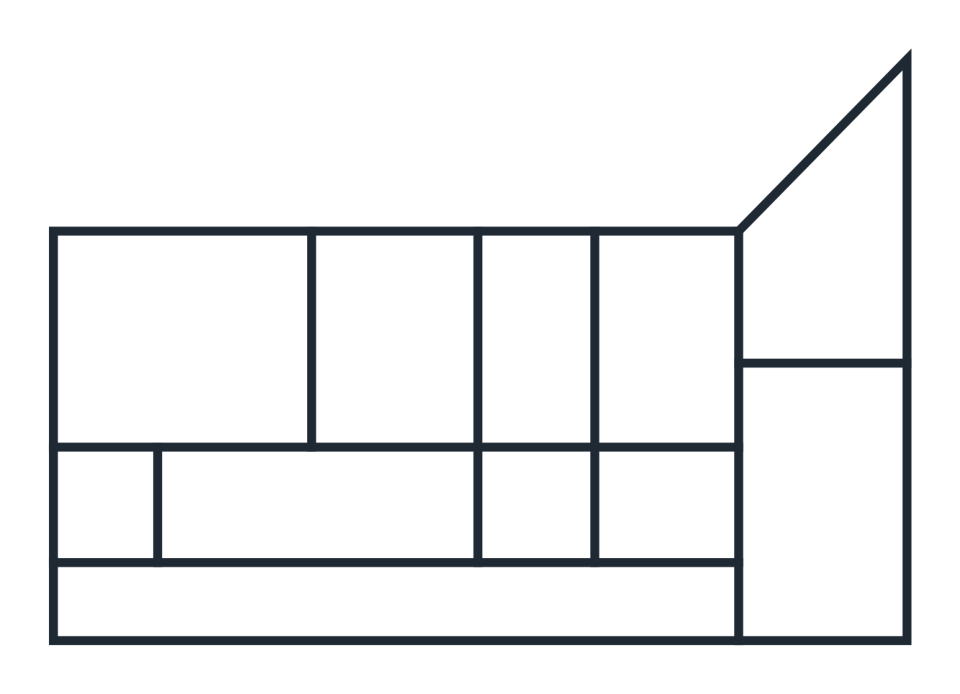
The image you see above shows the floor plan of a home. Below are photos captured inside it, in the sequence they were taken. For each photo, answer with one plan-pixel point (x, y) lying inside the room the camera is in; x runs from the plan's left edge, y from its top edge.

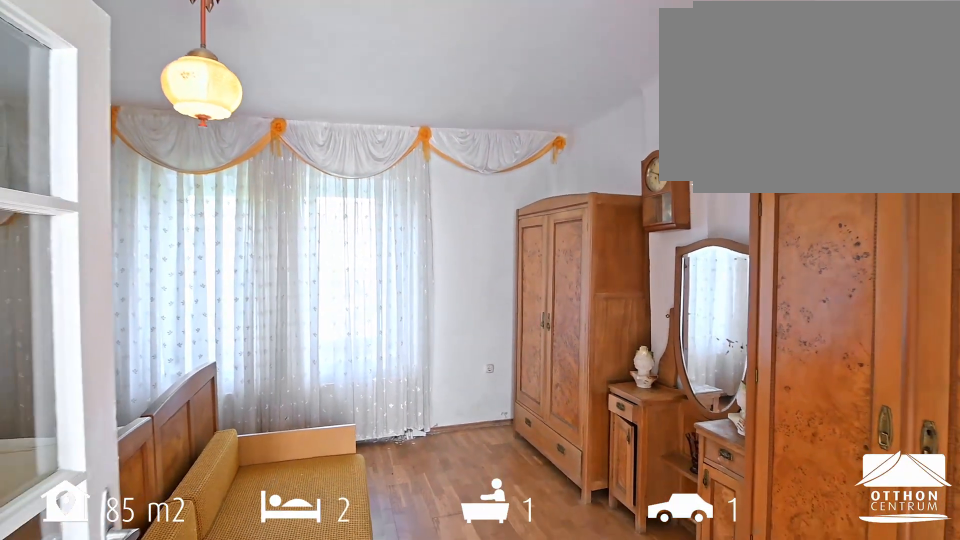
(187, 342)
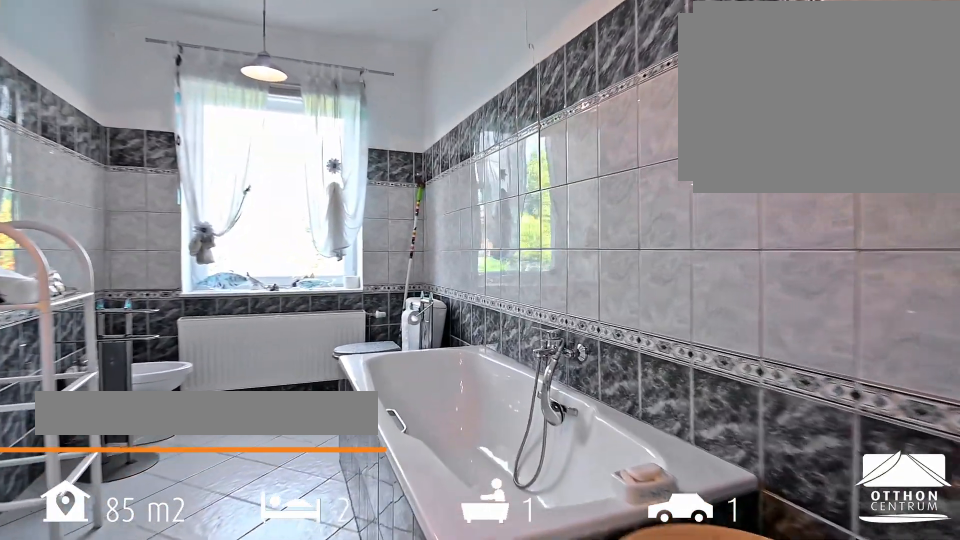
(538, 364)
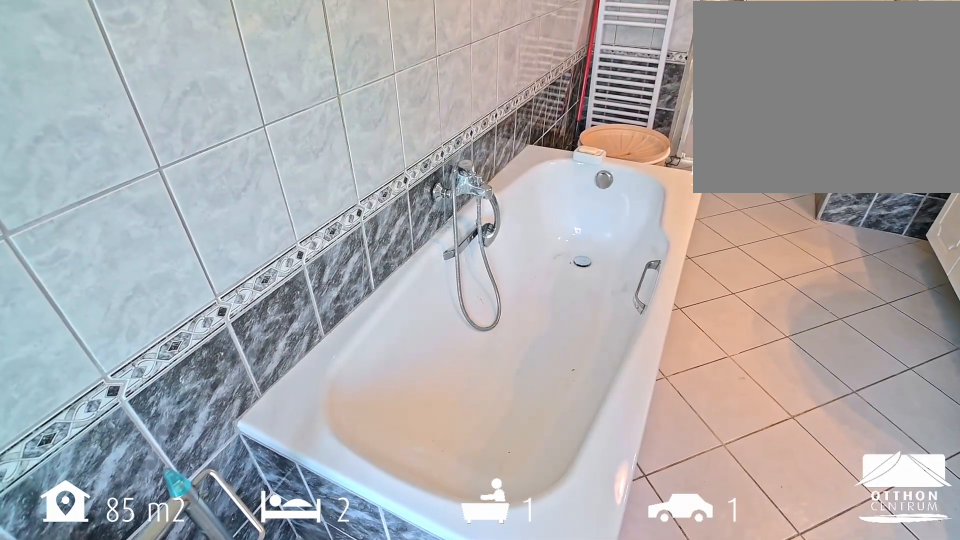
(538, 364)
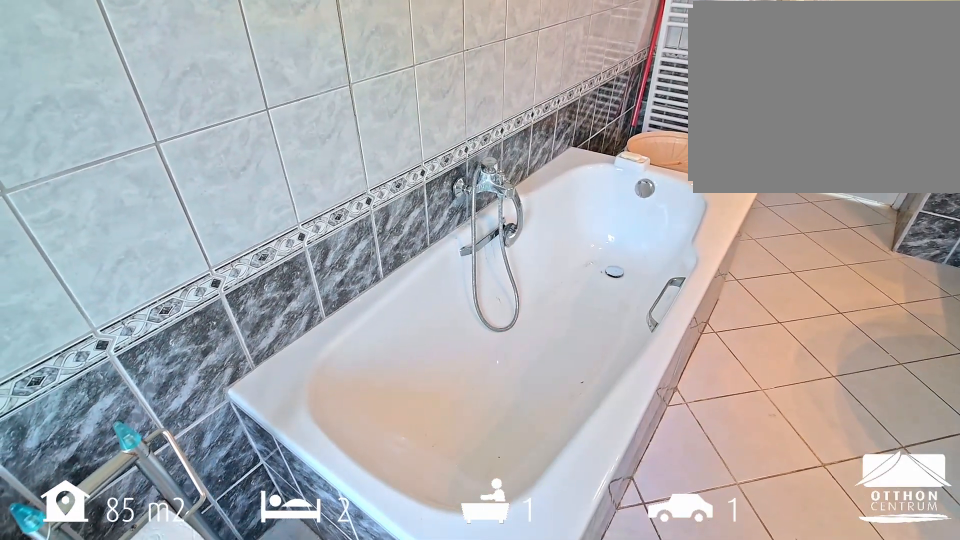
(538, 364)
